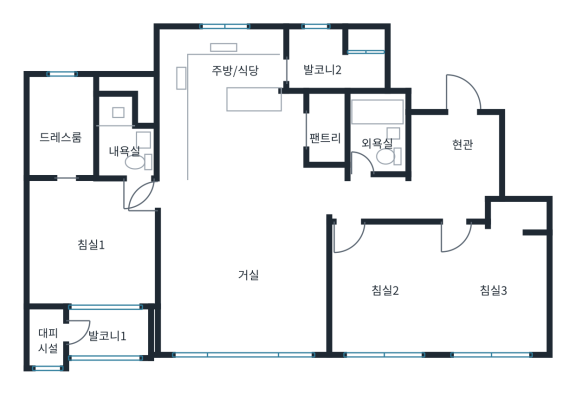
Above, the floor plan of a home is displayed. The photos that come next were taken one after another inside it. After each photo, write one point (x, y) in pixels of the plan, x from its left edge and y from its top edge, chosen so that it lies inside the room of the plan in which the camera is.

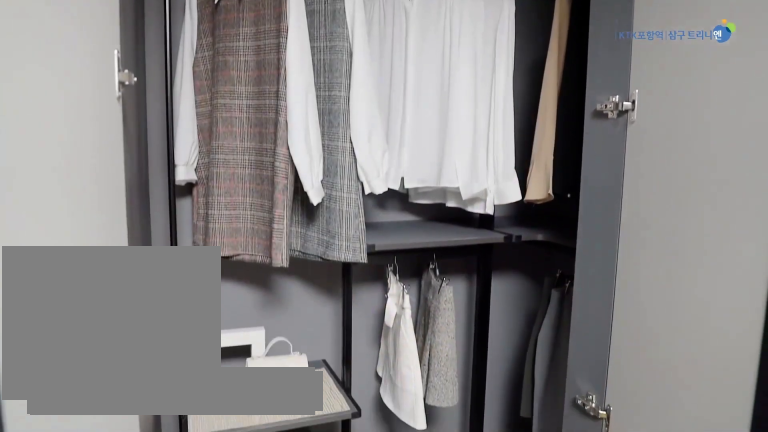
(494, 281)
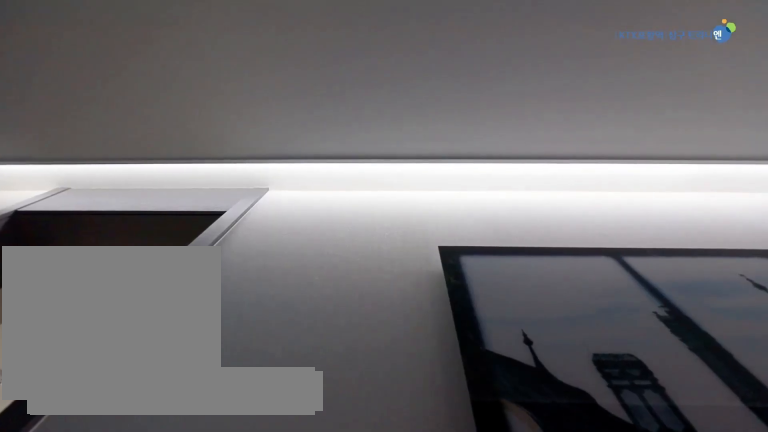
(405, 199)
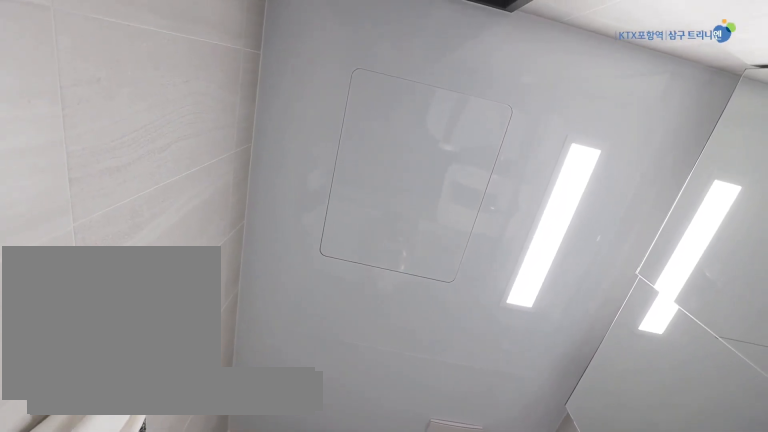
(377, 136)
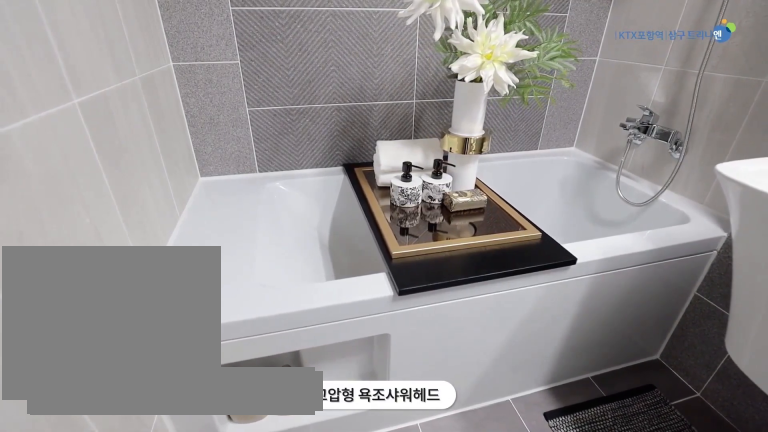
(376, 136)
